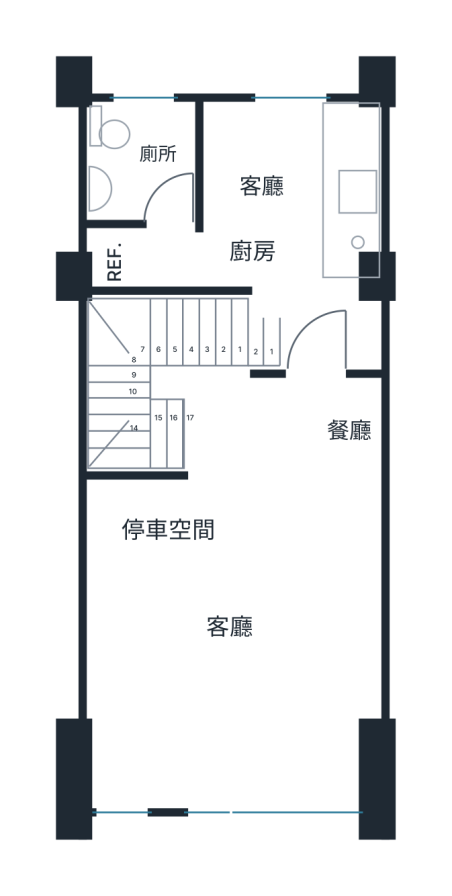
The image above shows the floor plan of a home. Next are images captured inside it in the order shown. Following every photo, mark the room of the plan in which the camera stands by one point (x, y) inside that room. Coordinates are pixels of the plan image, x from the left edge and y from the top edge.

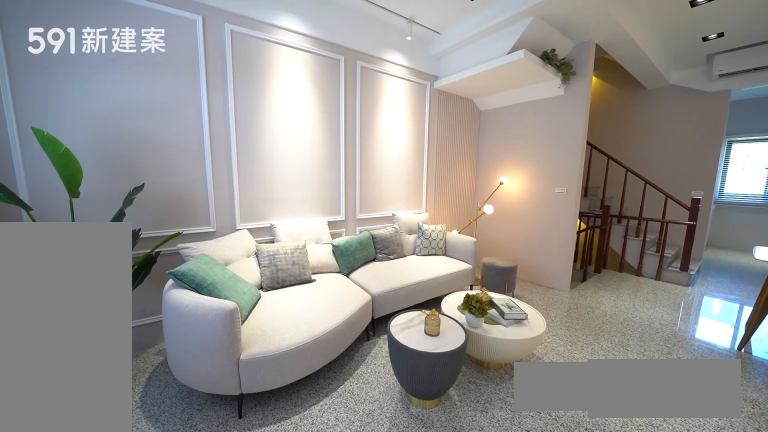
(238, 642)
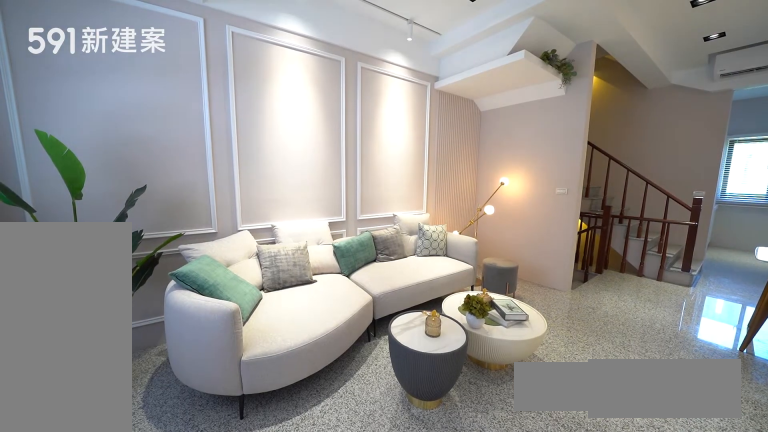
(238, 642)
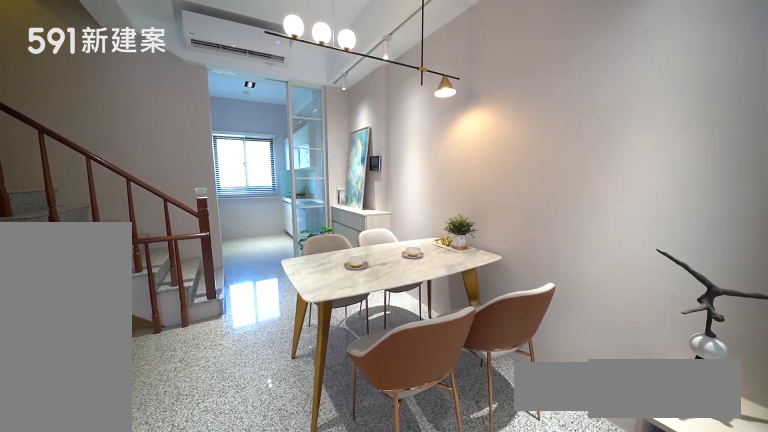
(322, 425)
